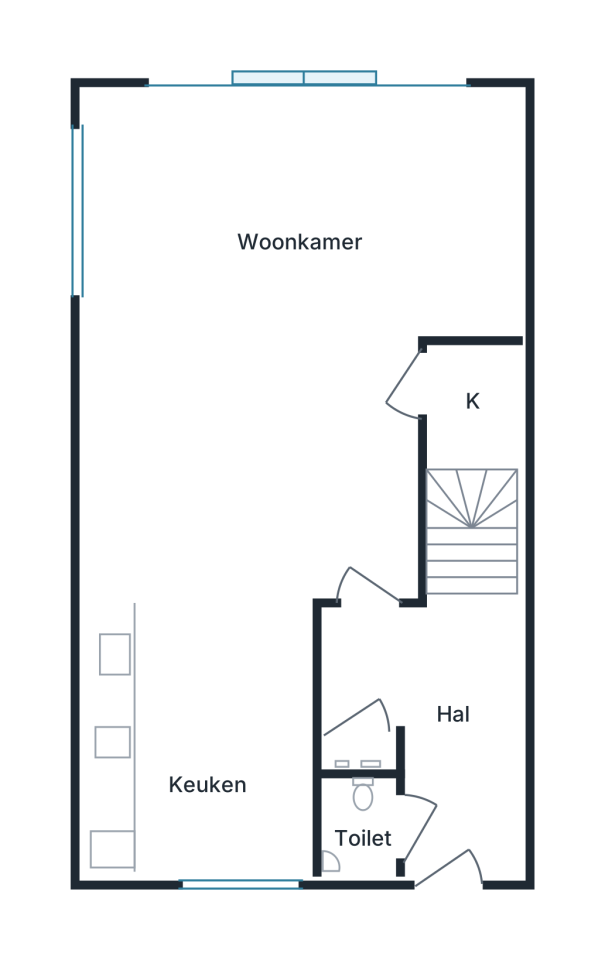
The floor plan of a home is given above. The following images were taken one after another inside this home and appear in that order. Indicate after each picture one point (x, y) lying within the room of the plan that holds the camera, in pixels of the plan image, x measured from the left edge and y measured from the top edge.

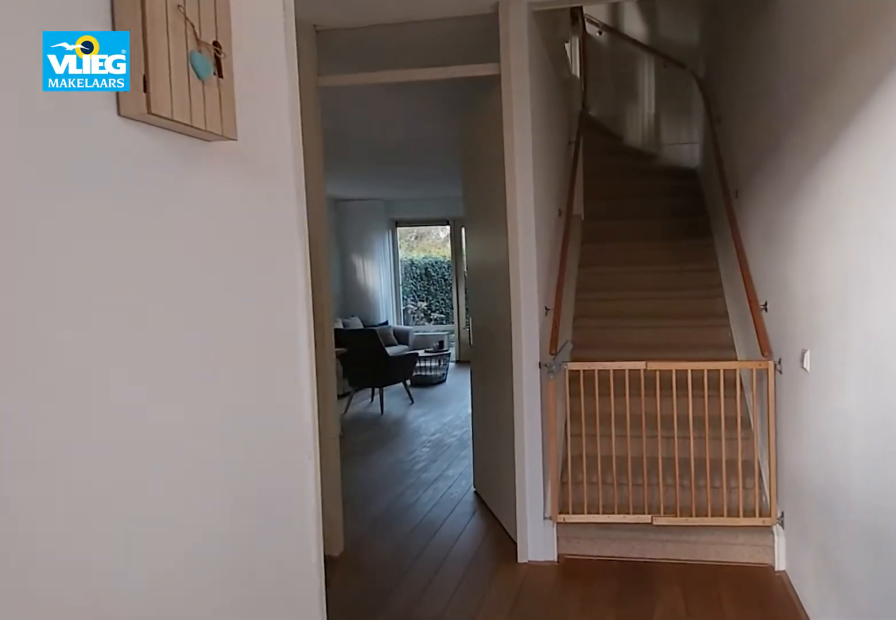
(435, 719)
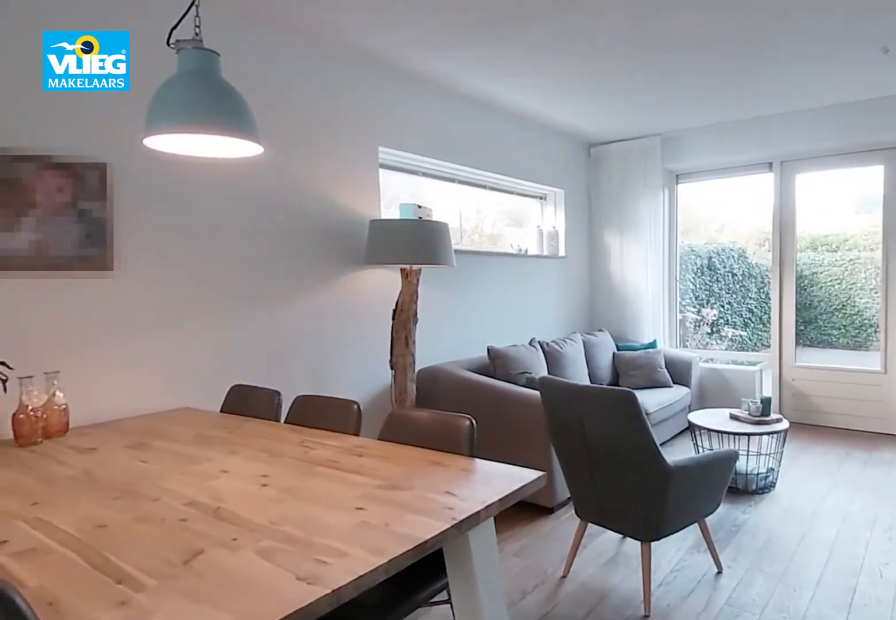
(272, 320)
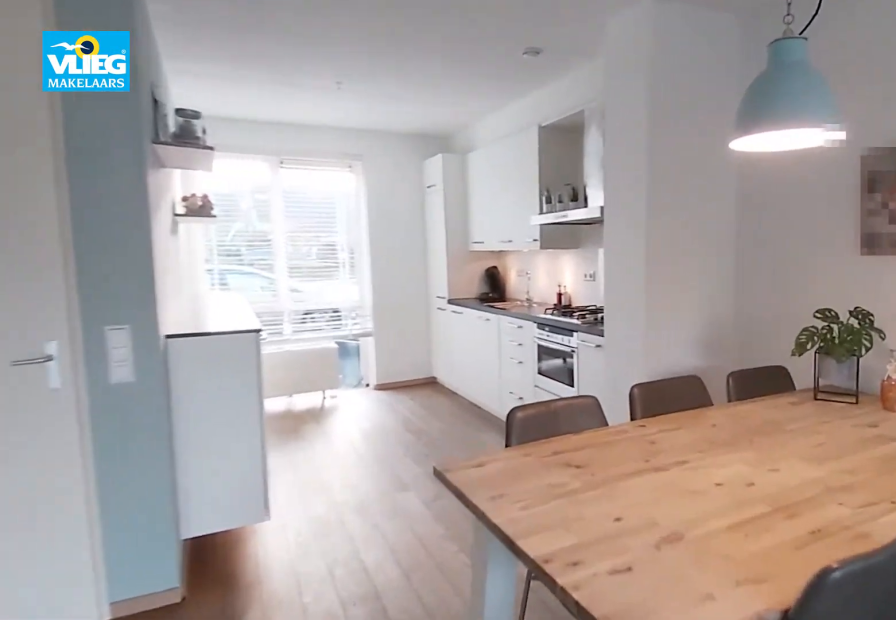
(272, 320)
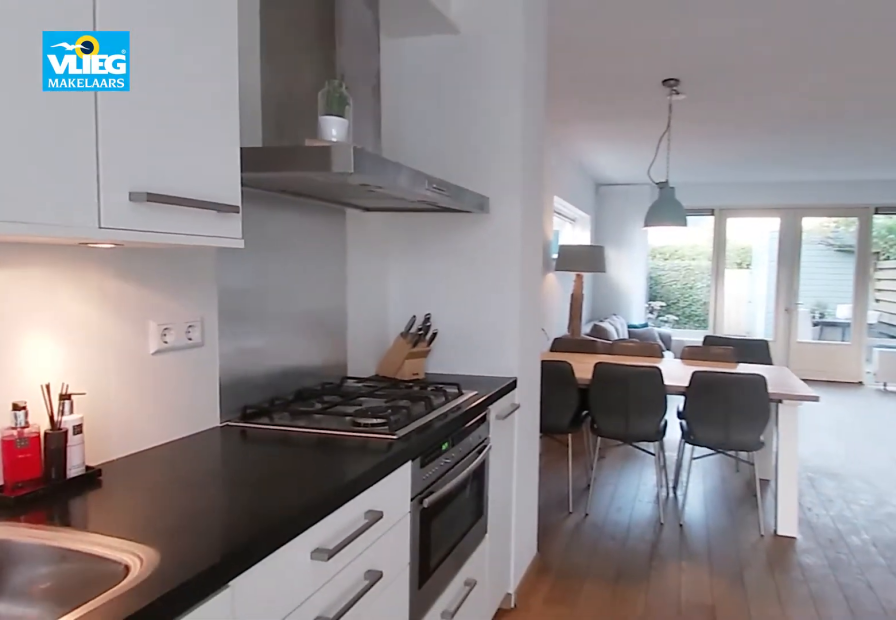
(201, 737)
